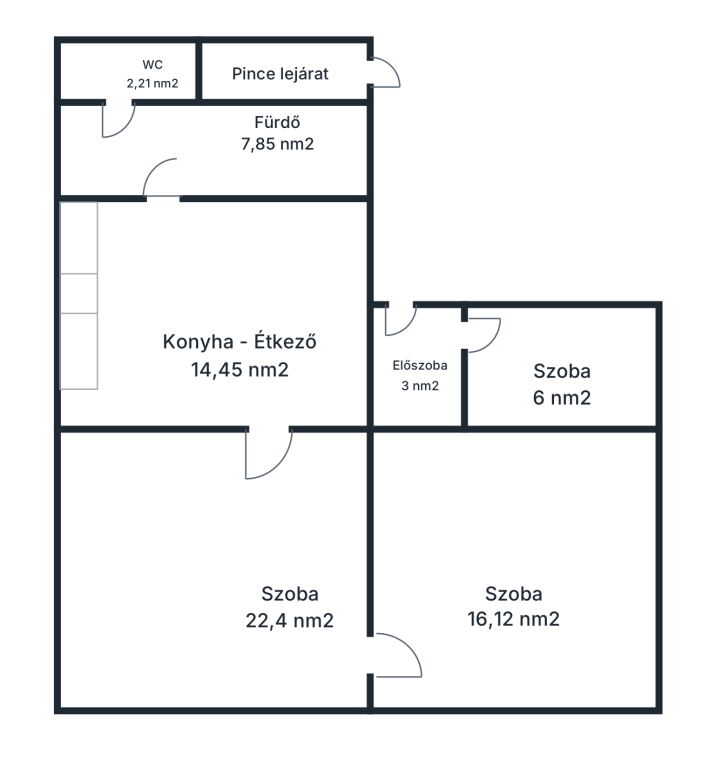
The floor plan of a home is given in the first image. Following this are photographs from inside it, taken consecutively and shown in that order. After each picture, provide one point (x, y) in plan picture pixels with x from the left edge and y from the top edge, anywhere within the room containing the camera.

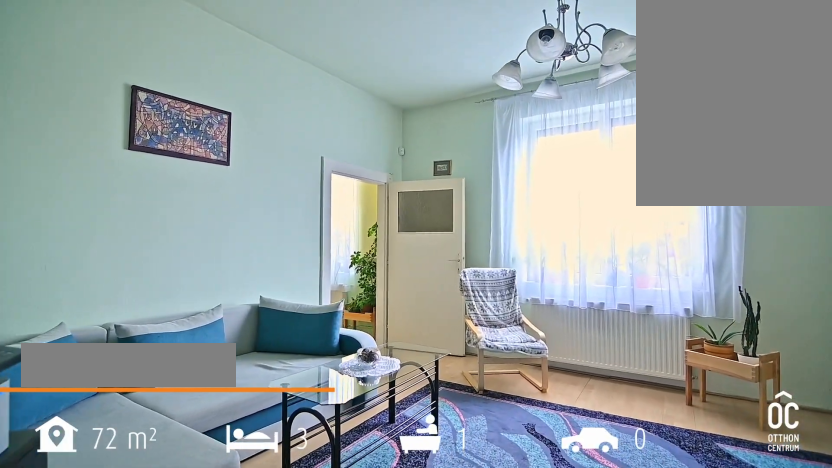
(215, 573)
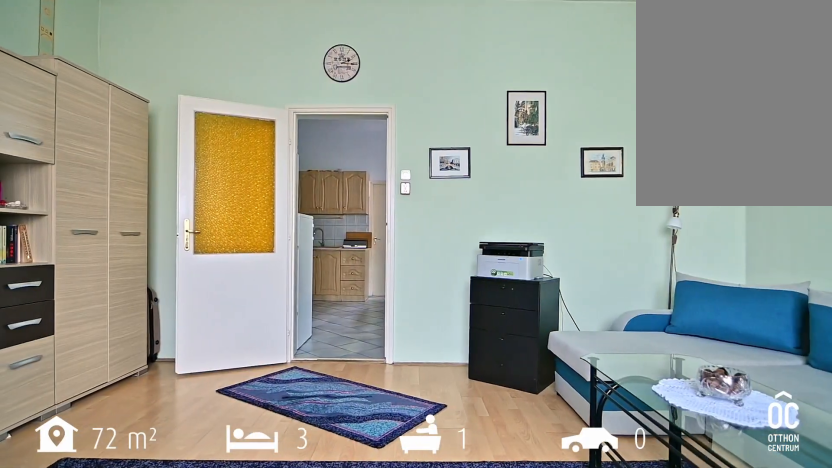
(215, 574)
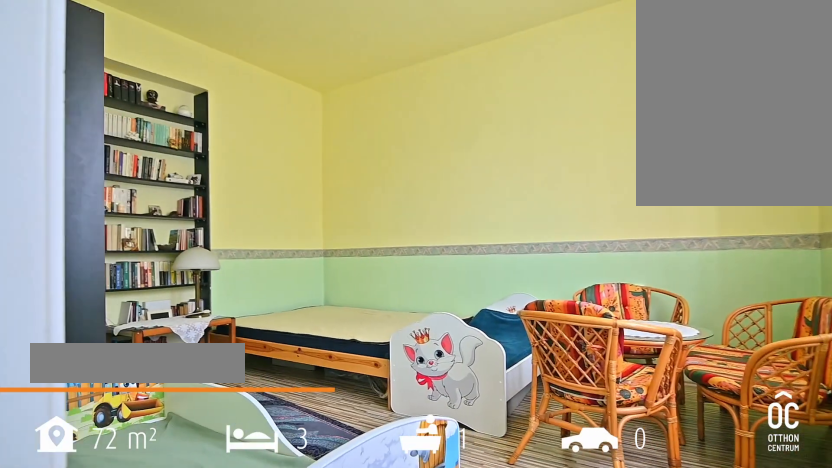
(521, 575)
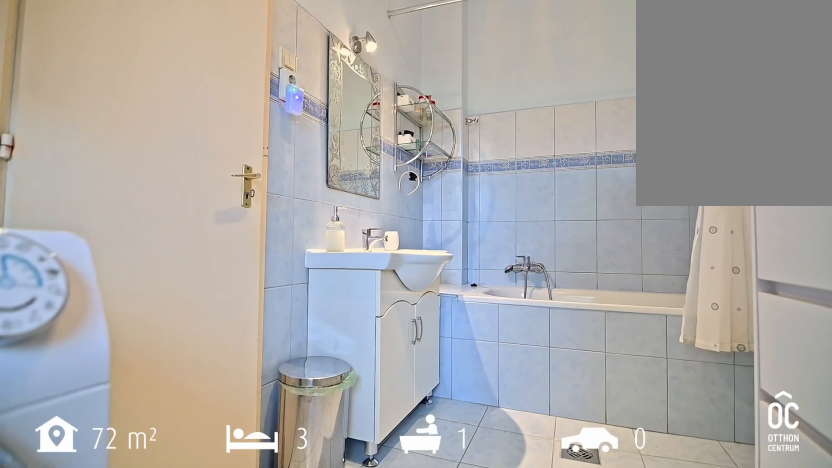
(209, 150)
